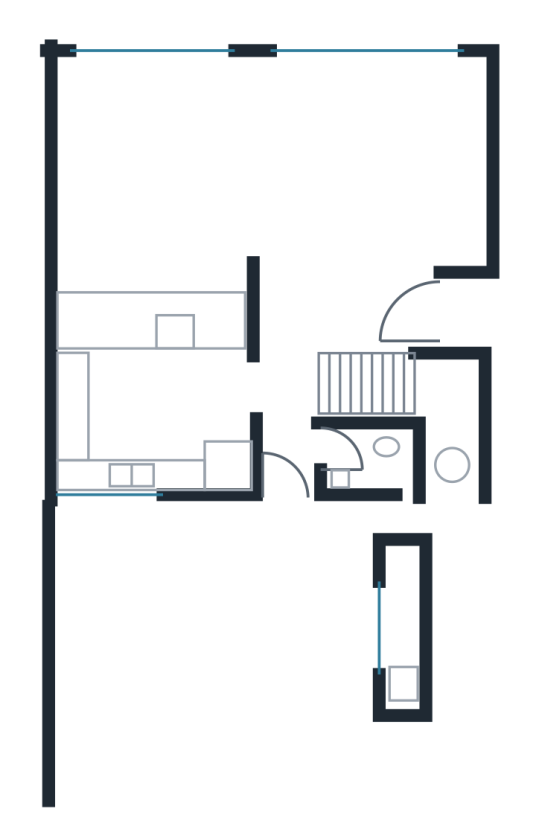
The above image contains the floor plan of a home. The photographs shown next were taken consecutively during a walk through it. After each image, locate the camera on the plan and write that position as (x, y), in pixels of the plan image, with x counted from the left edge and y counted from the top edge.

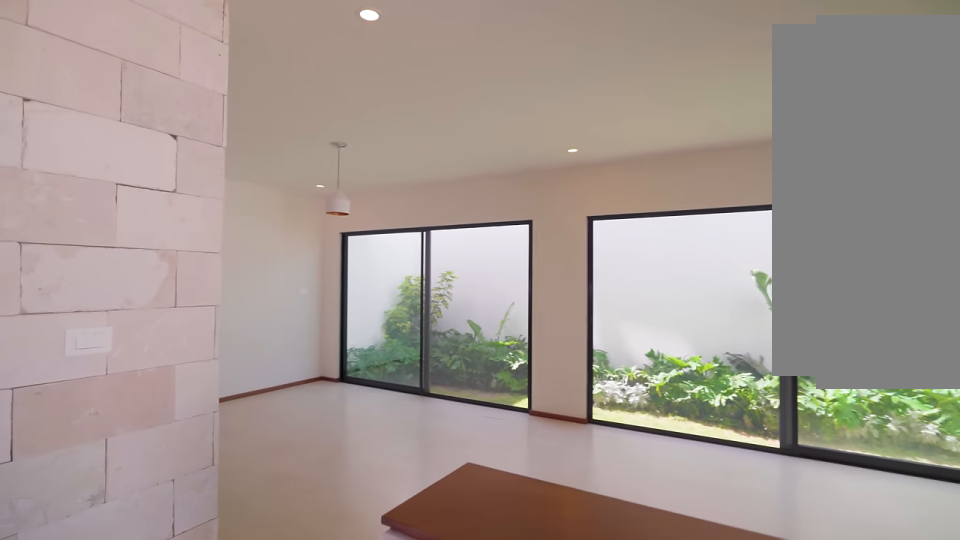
(375, 320)
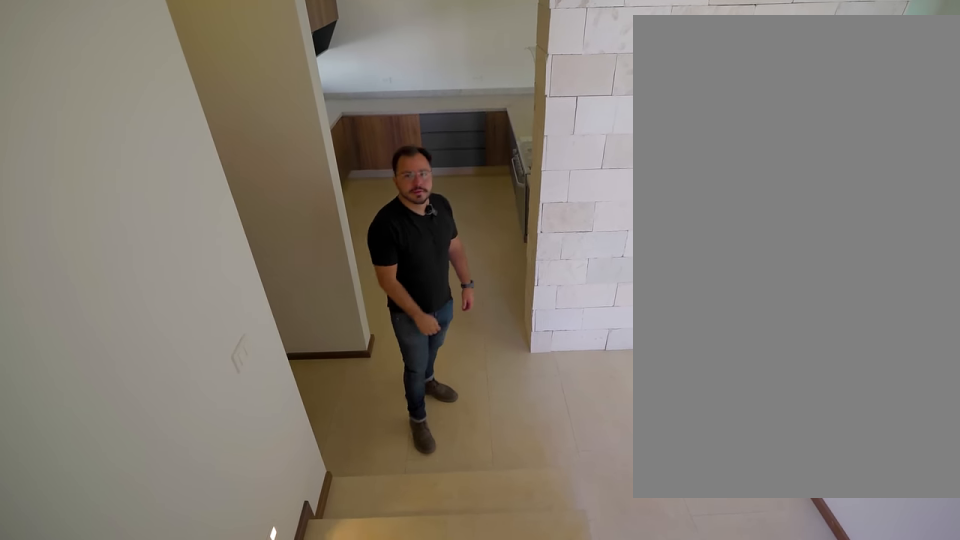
(340, 385)
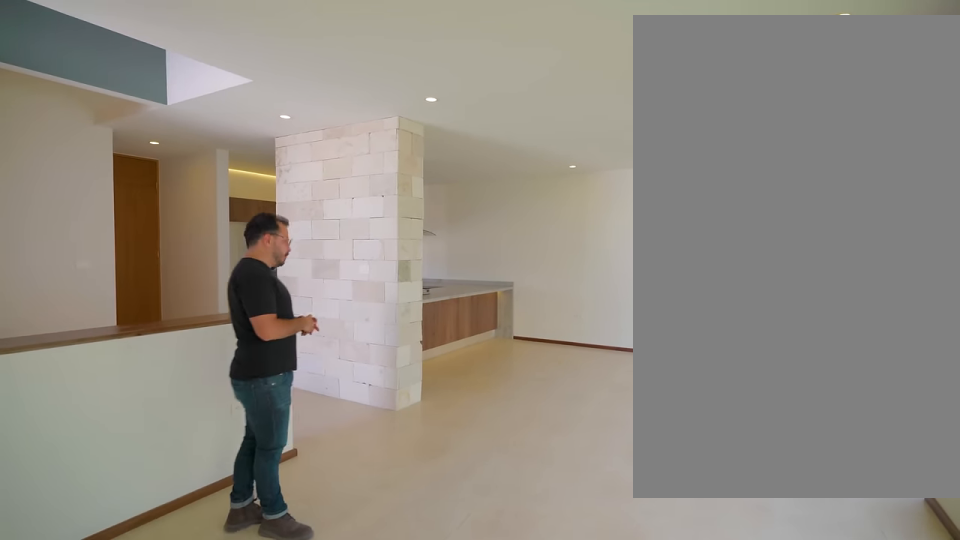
(465, 168)
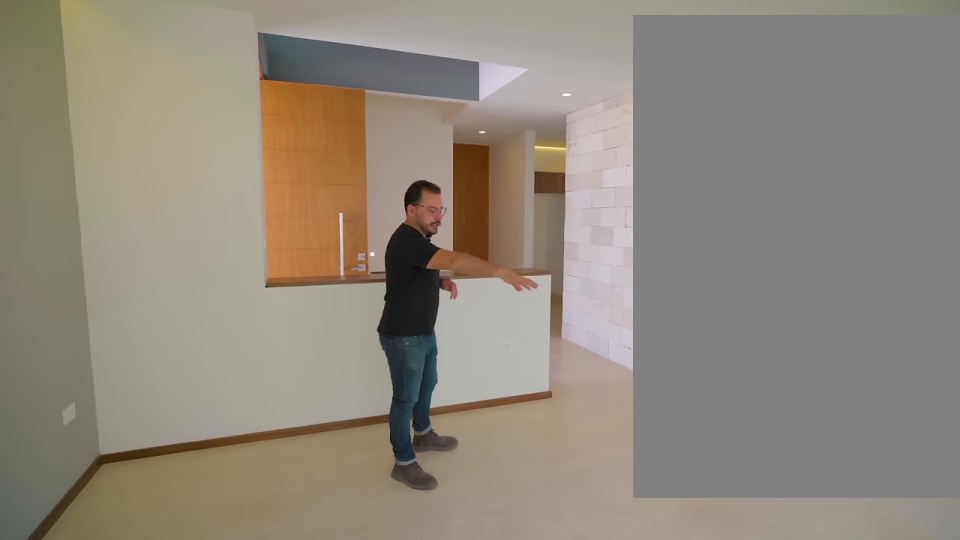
(464, 169)
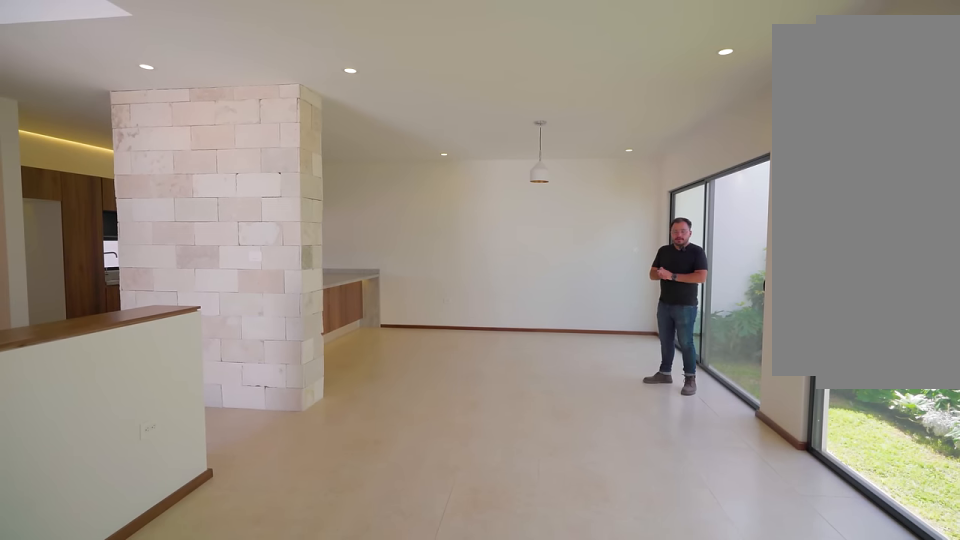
(459, 167)
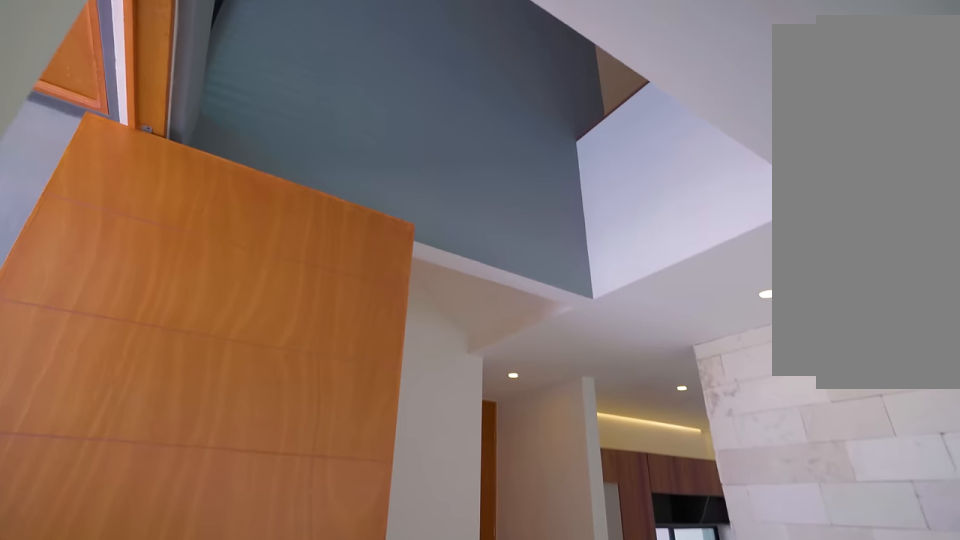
(376, 208)
